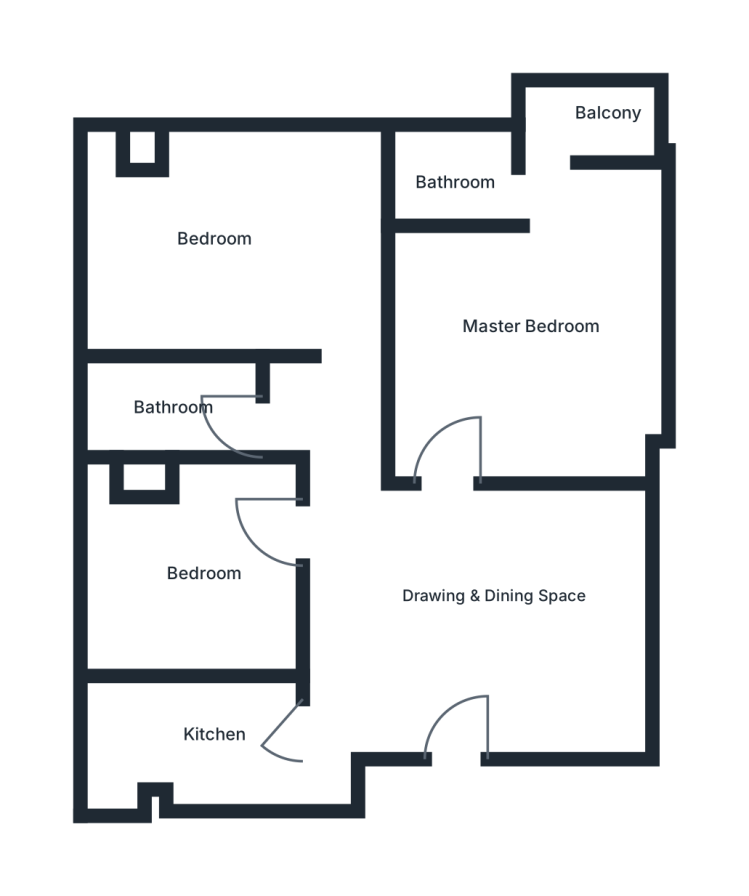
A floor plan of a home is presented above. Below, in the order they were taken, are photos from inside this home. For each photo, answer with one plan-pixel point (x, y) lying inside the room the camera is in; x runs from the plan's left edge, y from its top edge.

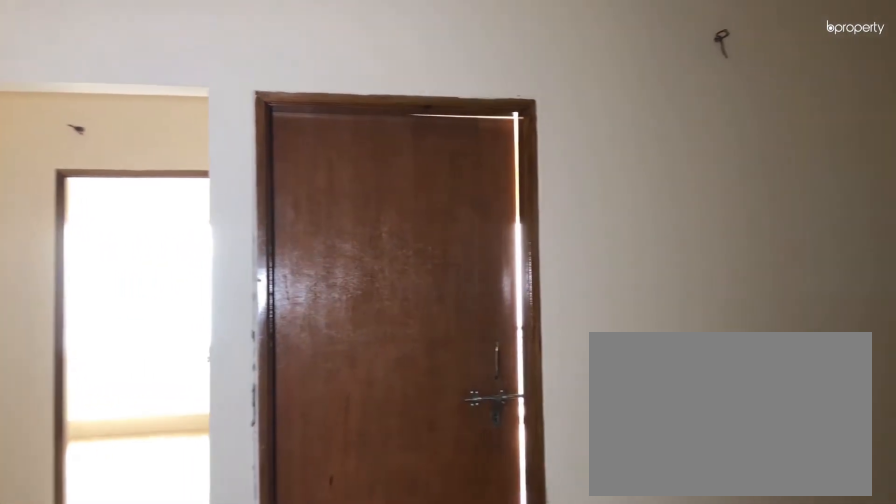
(440, 605)
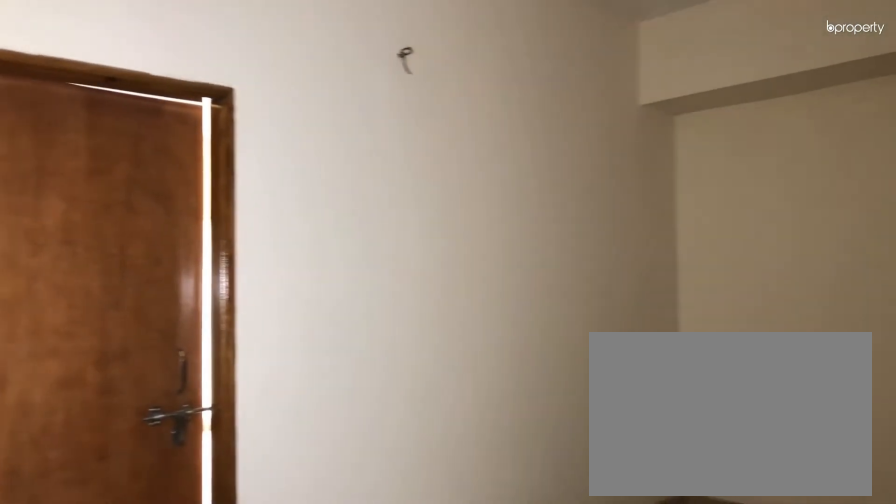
(440, 605)
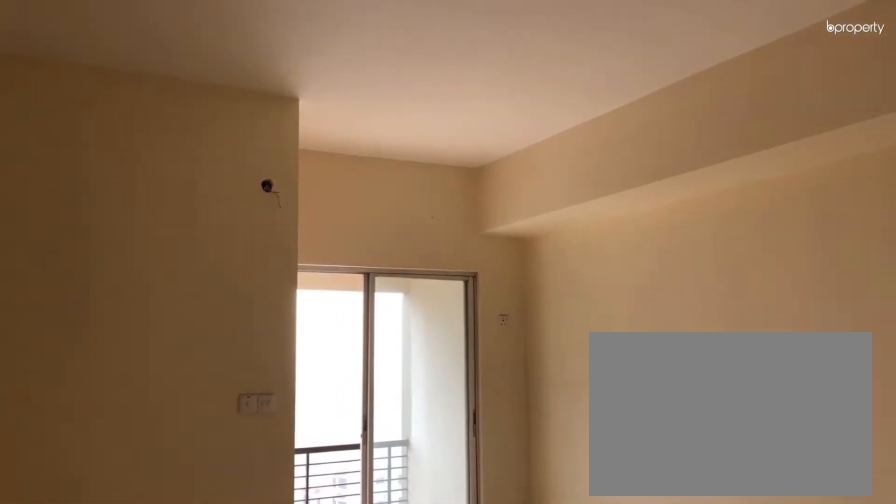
(556, 317)
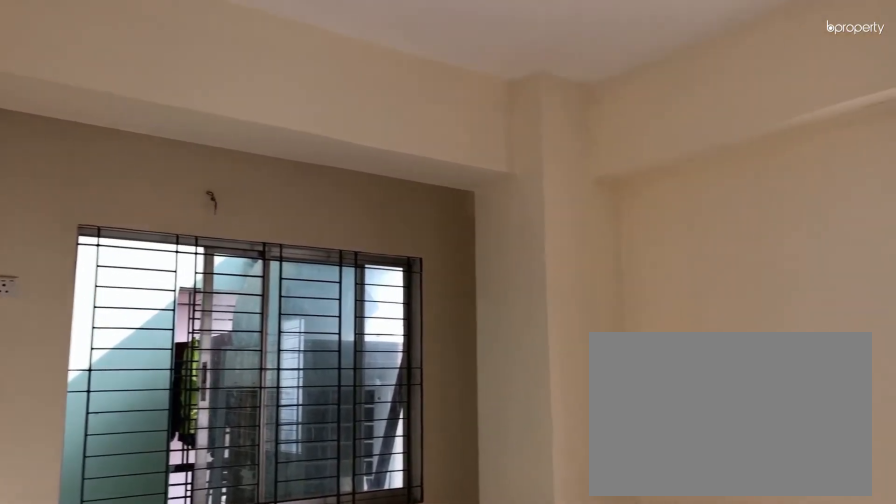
(206, 237)
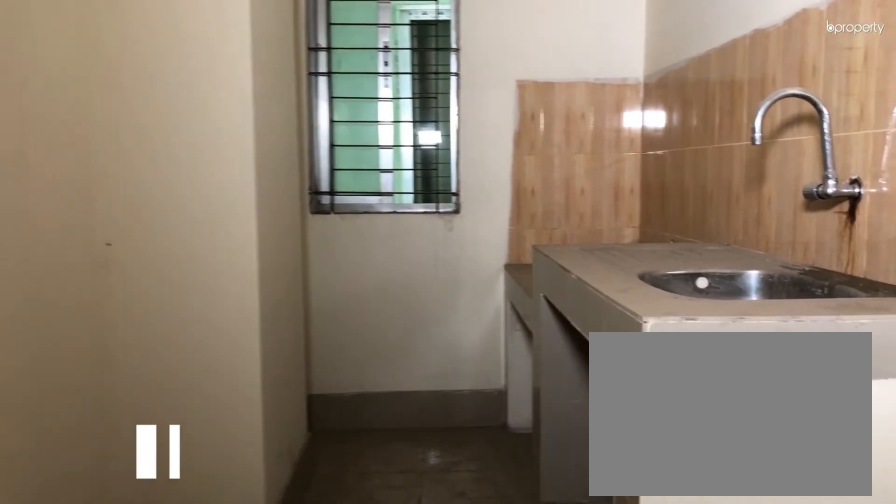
(209, 748)
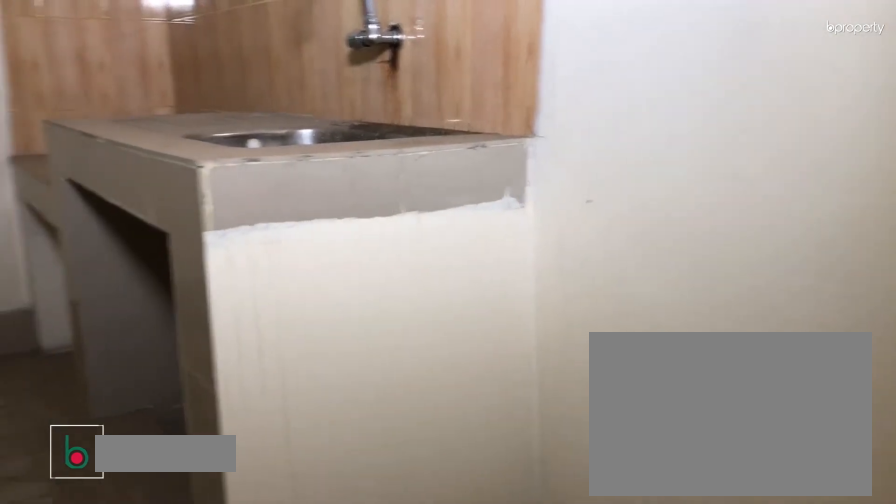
(209, 748)
